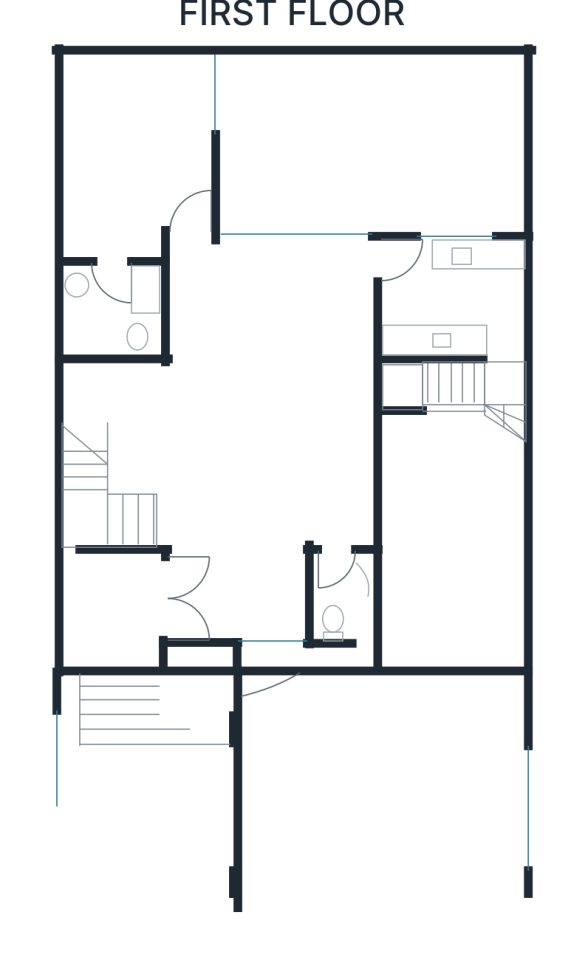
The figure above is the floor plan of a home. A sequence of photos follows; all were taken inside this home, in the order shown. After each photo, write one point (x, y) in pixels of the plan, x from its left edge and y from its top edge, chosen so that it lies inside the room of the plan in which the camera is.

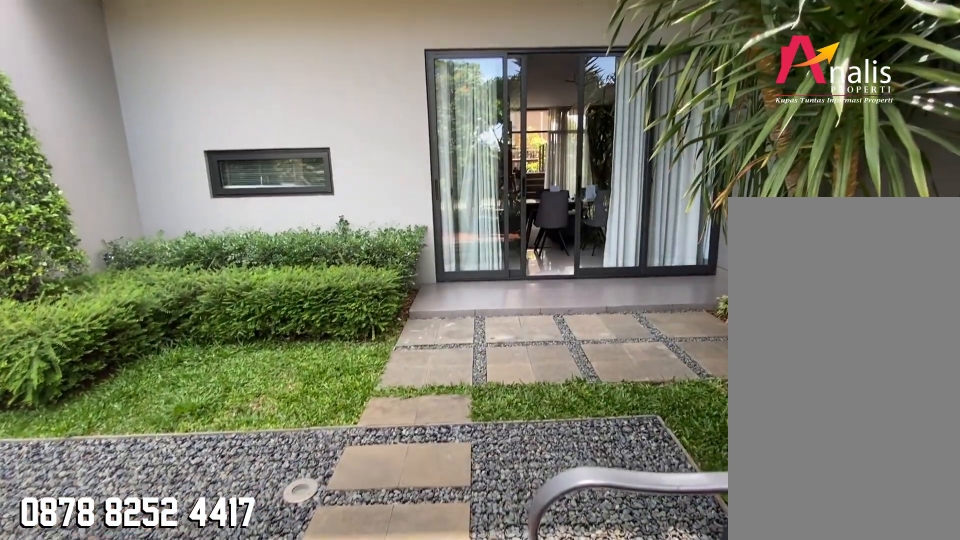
(377, 125)
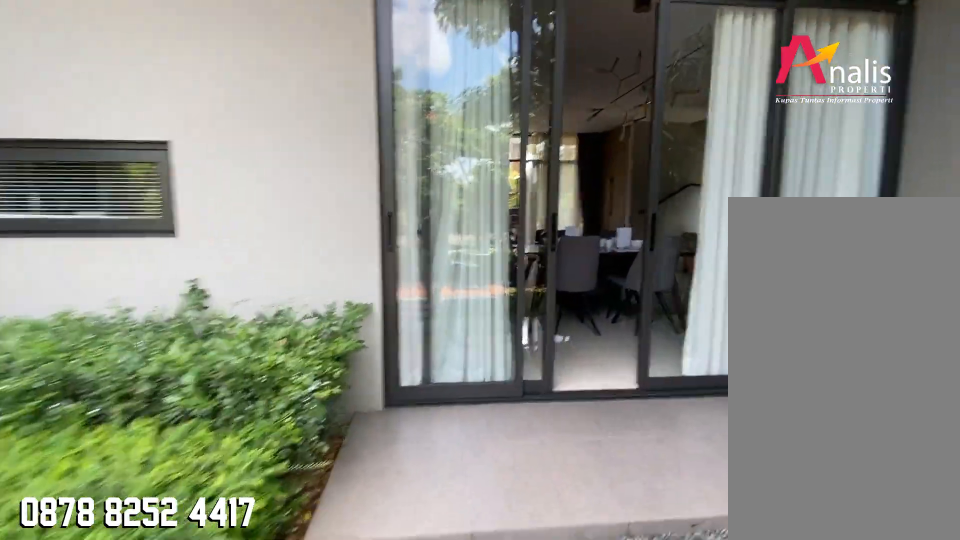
(377, 125)
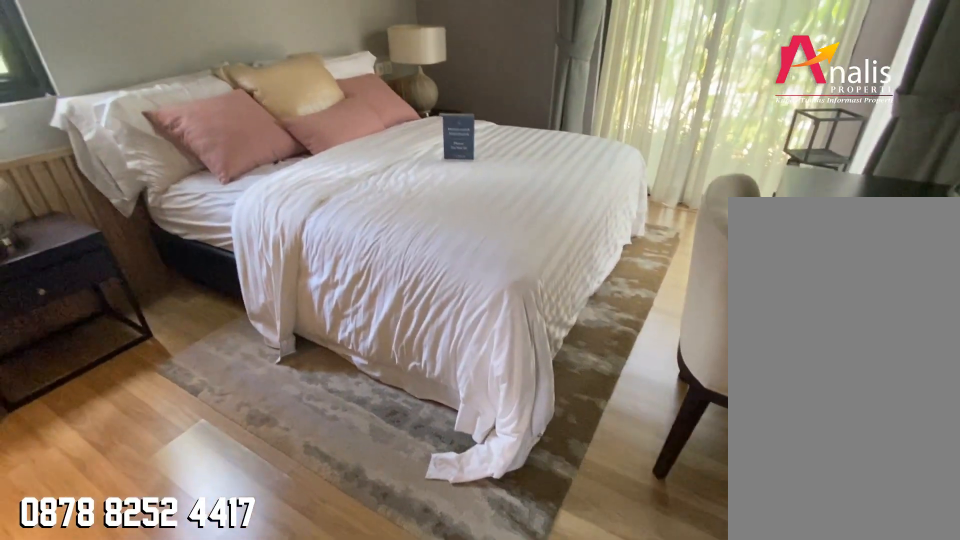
(130, 200)
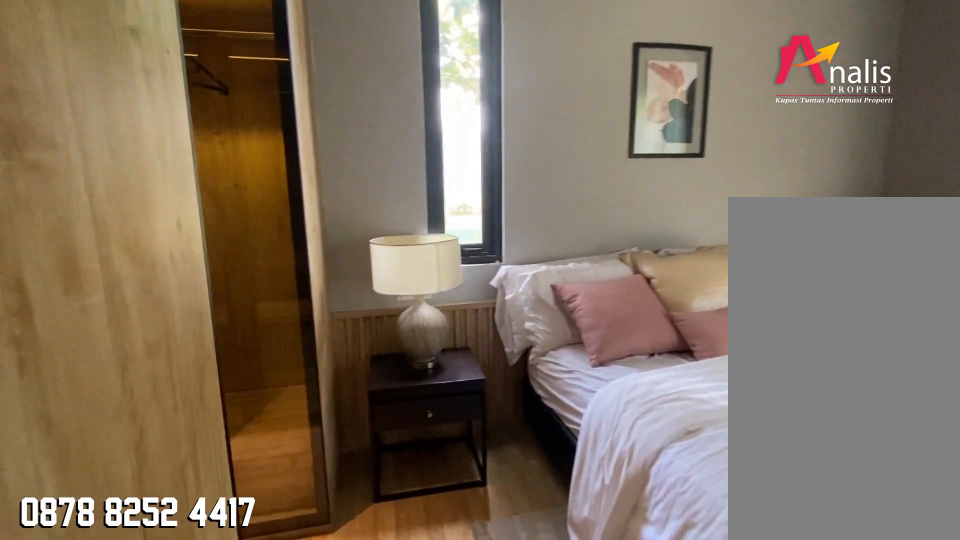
(130, 200)
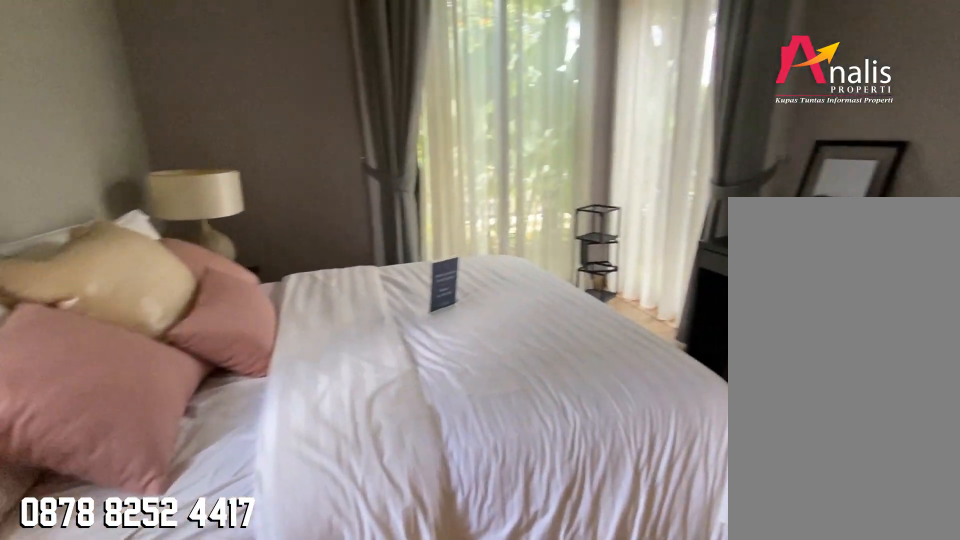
(130, 200)
